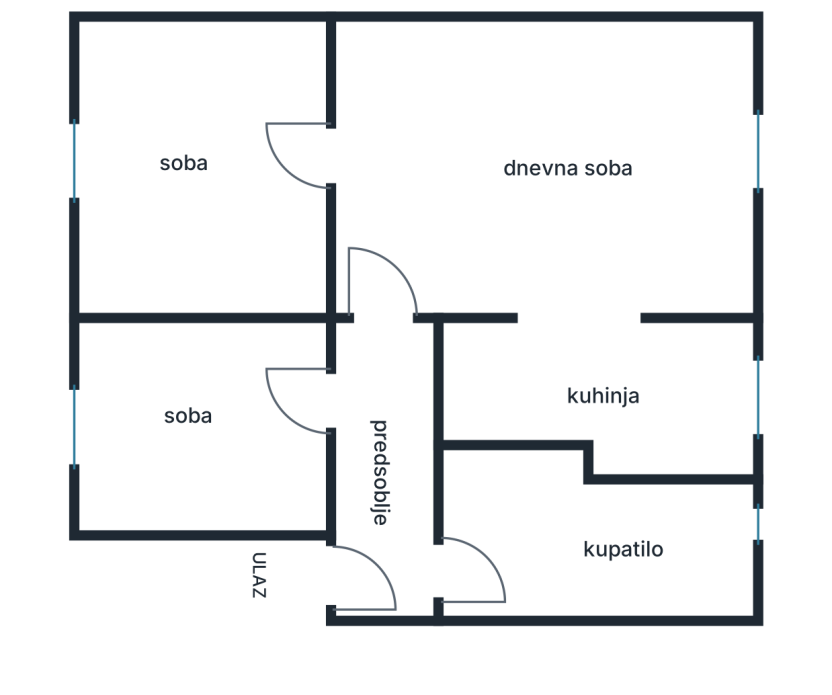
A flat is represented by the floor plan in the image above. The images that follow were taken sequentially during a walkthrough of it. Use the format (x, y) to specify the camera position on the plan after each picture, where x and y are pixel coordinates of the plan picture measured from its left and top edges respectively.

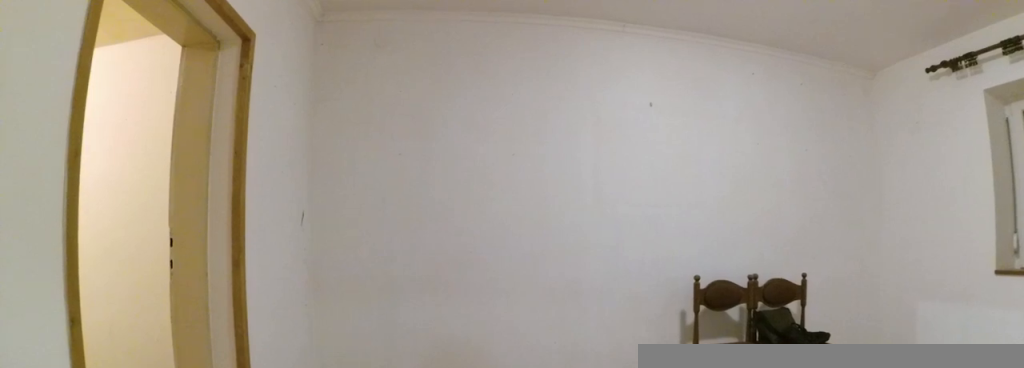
(389, 251)
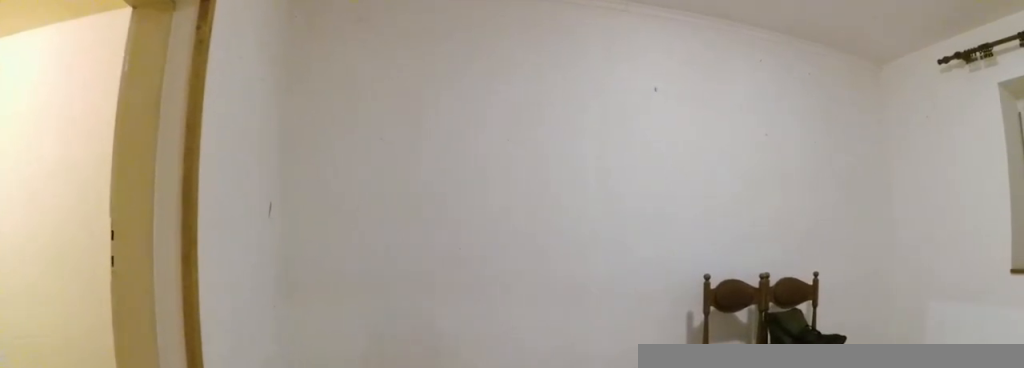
(389, 237)
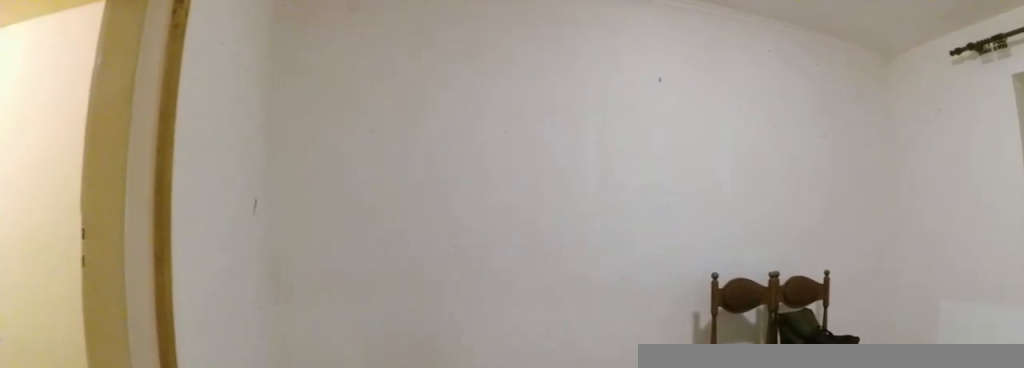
(389, 233)
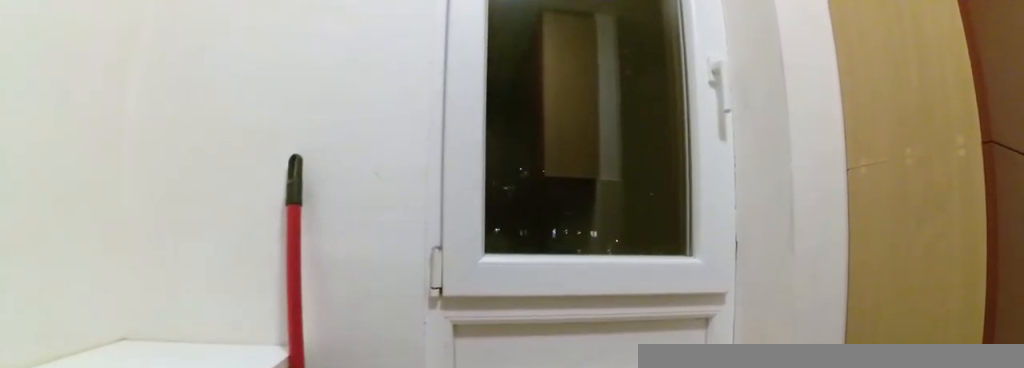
(685, 360)
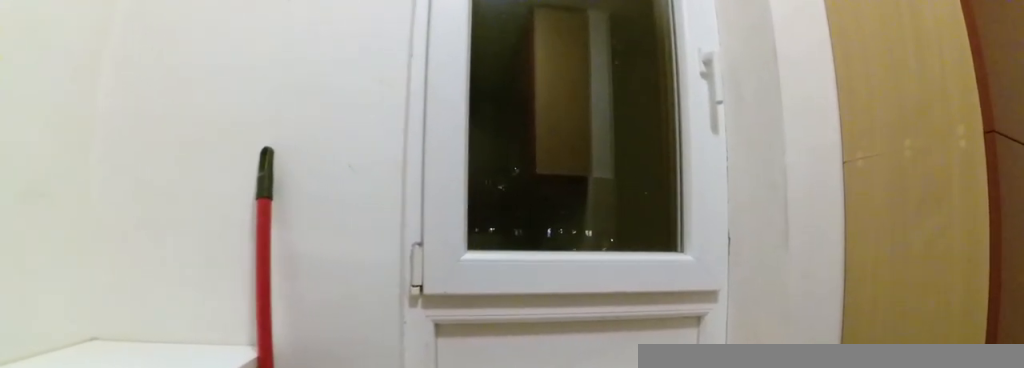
(695, 362)
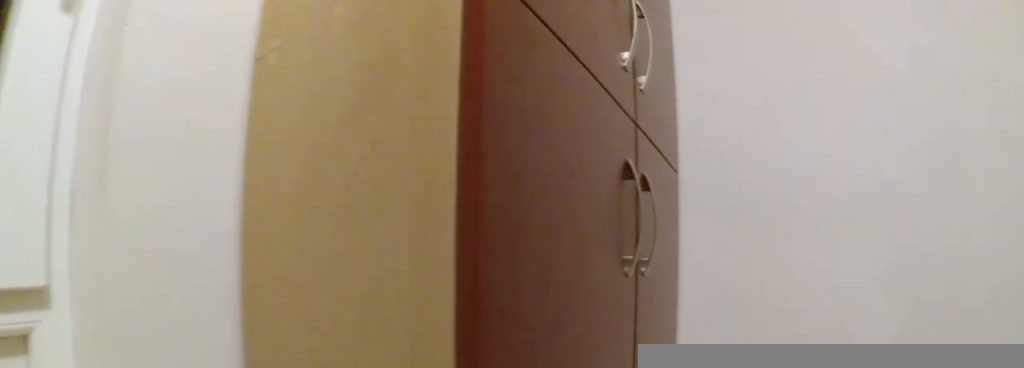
(719, 347)
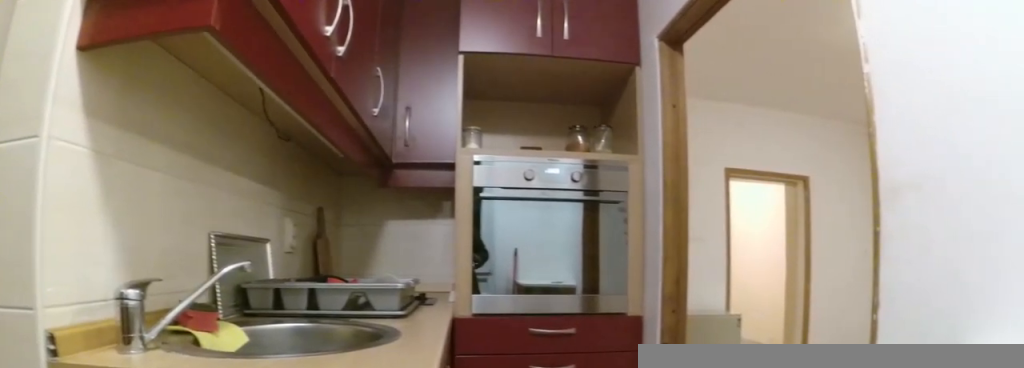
(745, 377)
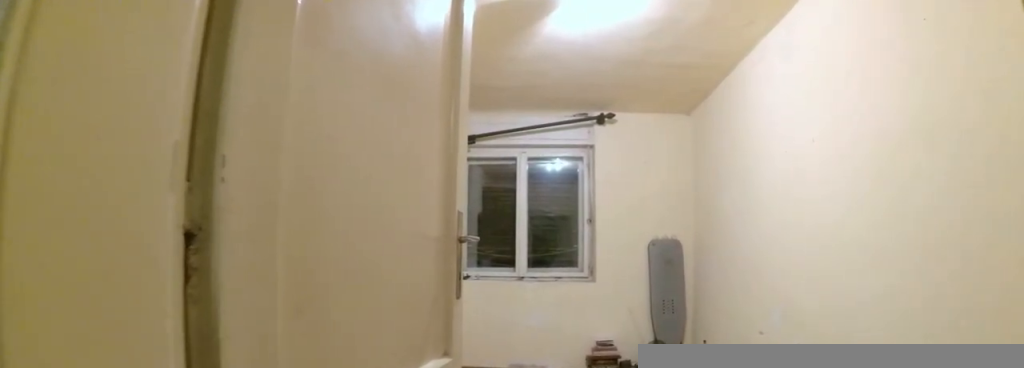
(361, 177)
